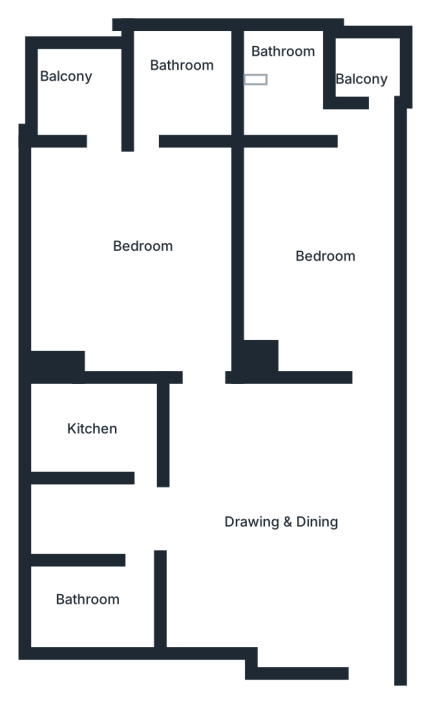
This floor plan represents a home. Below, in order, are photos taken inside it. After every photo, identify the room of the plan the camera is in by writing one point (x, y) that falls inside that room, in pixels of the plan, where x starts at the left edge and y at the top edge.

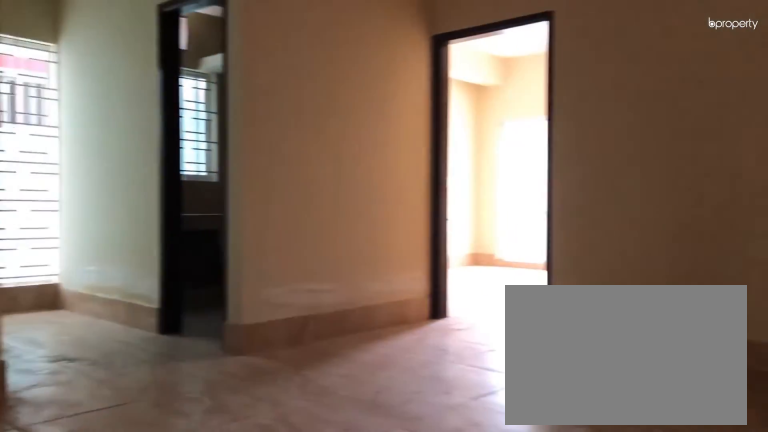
(294, 515)
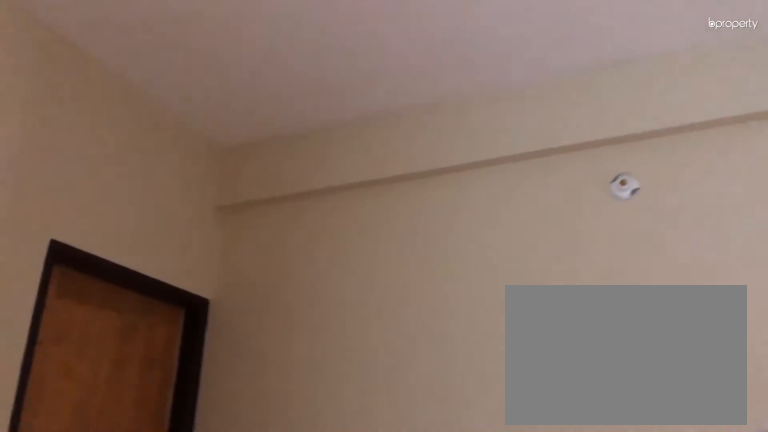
(294, 515)
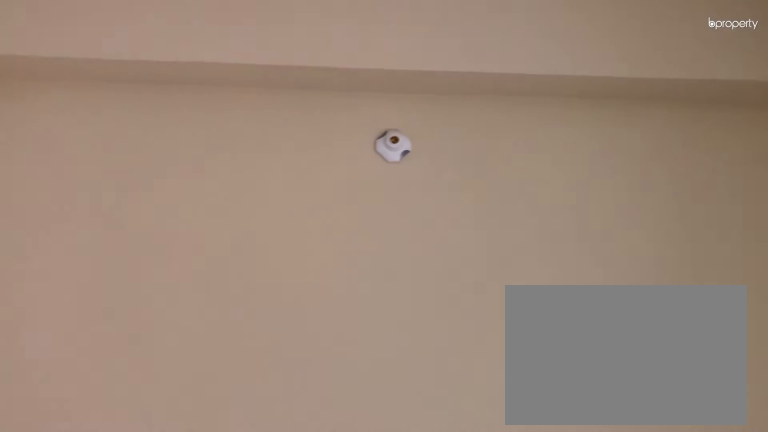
(338, 240)
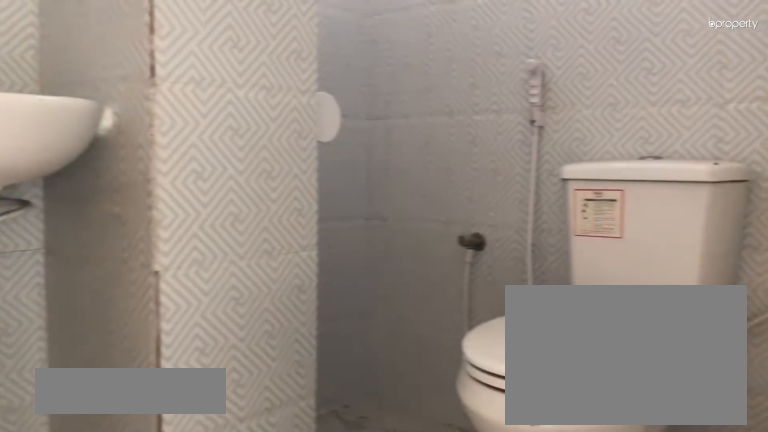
(291, 94)
